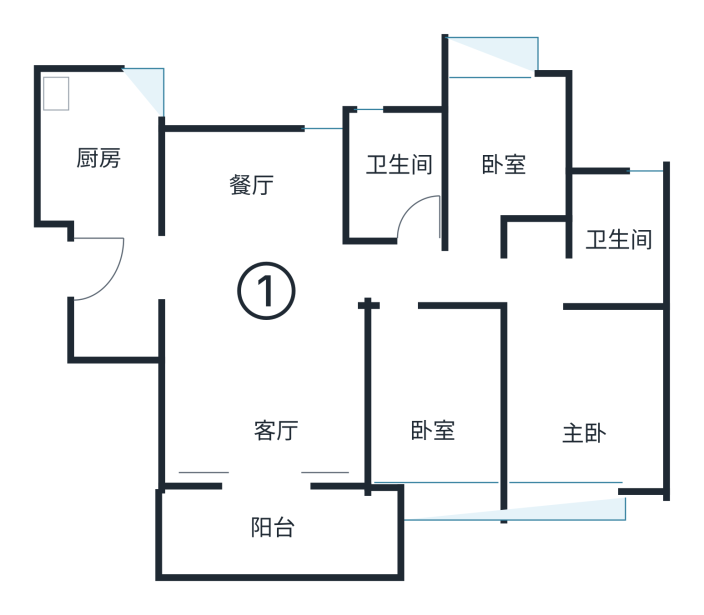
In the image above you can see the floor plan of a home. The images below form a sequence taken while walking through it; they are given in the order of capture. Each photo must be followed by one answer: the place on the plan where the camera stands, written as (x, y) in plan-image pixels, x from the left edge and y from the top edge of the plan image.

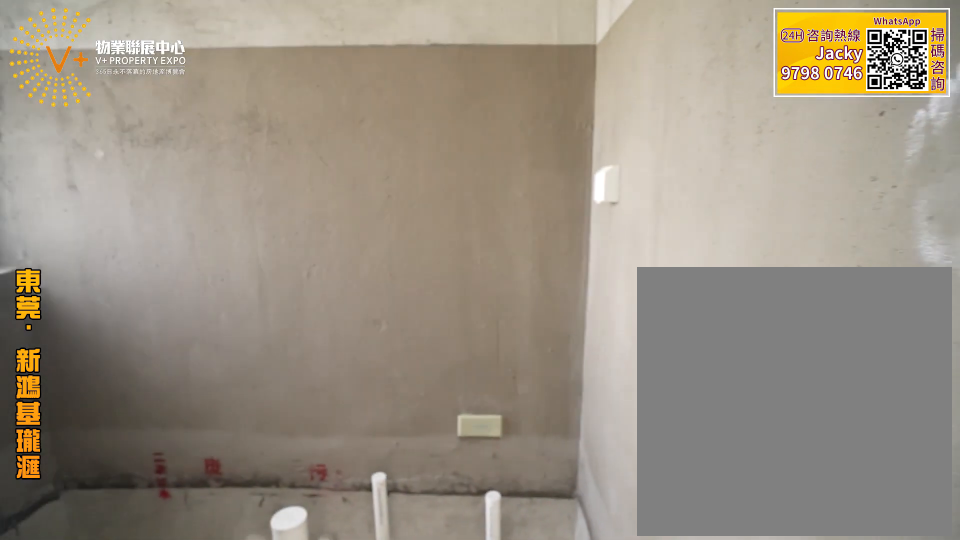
(570, 270)
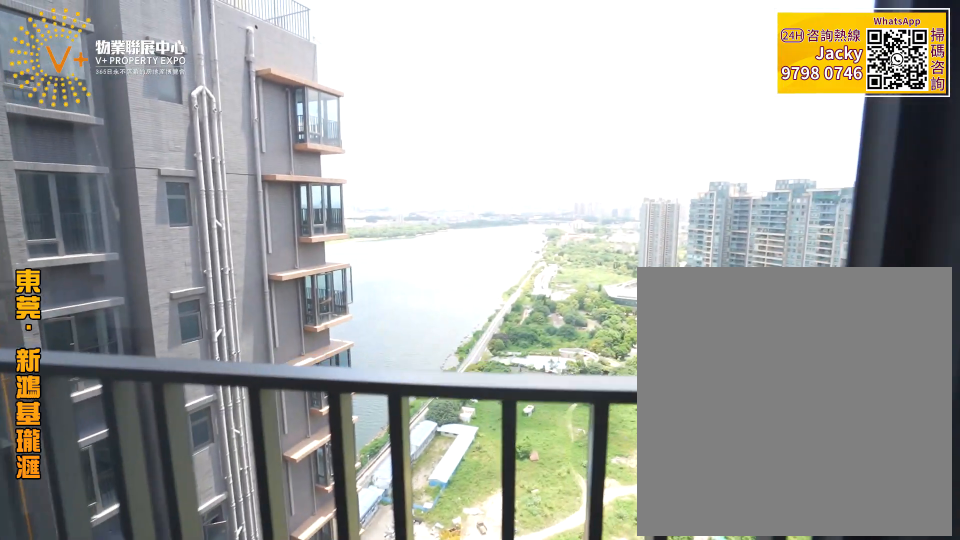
(577, 410)
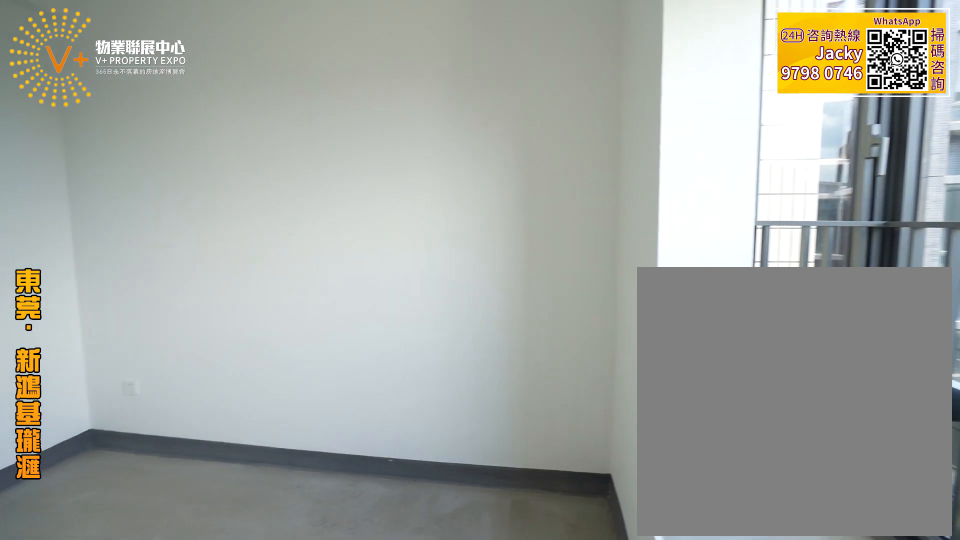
(576, 408)
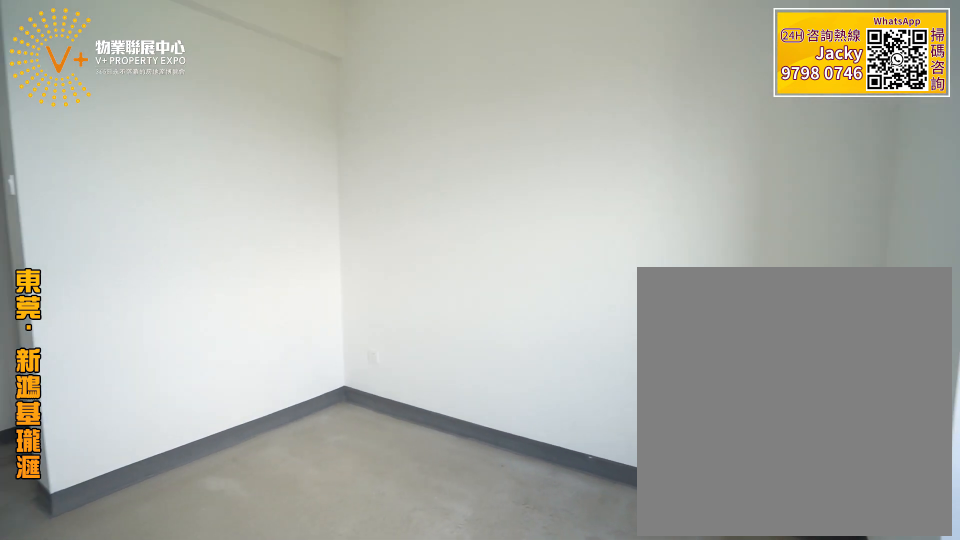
(576, 408)
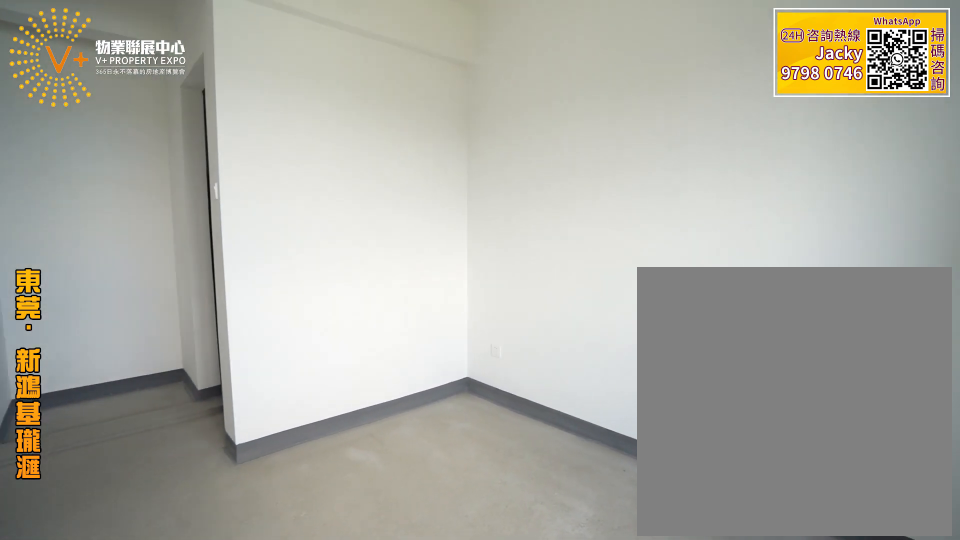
(577, 412)
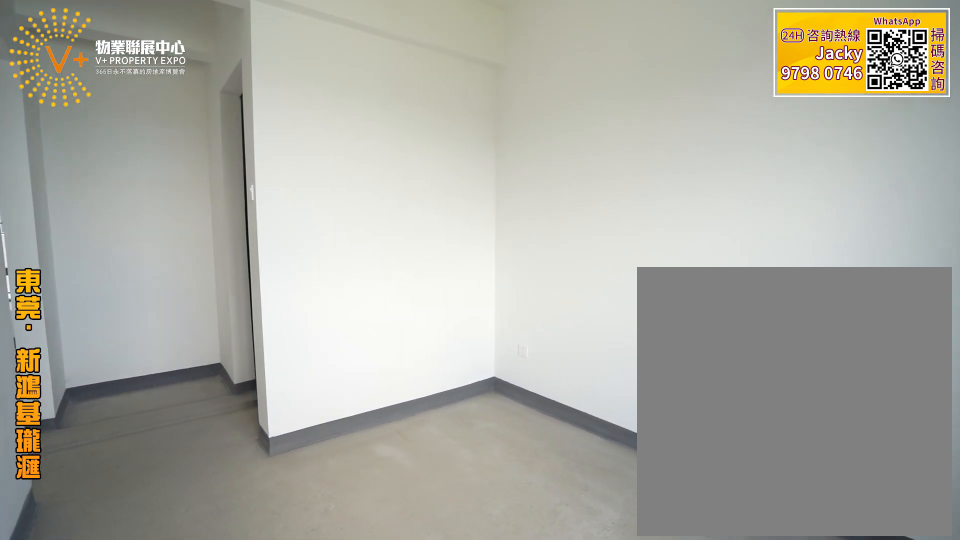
(577, 410)
